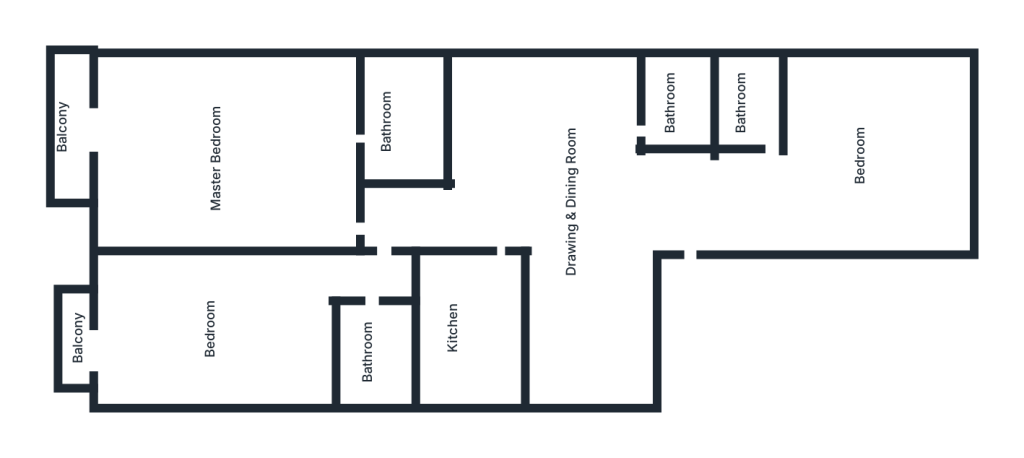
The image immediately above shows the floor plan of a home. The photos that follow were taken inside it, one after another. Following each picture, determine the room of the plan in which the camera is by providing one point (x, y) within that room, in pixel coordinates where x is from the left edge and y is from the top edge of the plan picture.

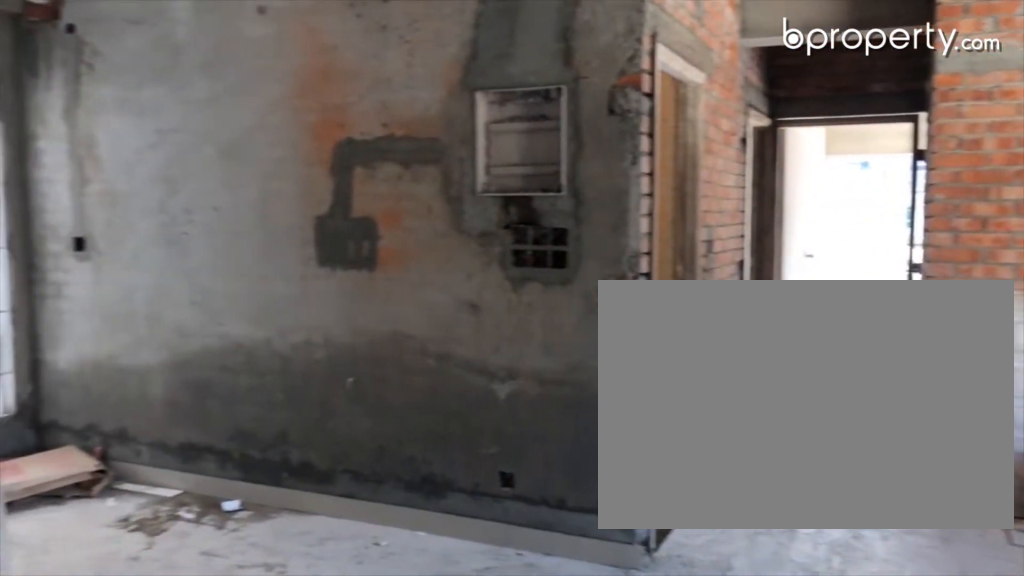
(538, 186)
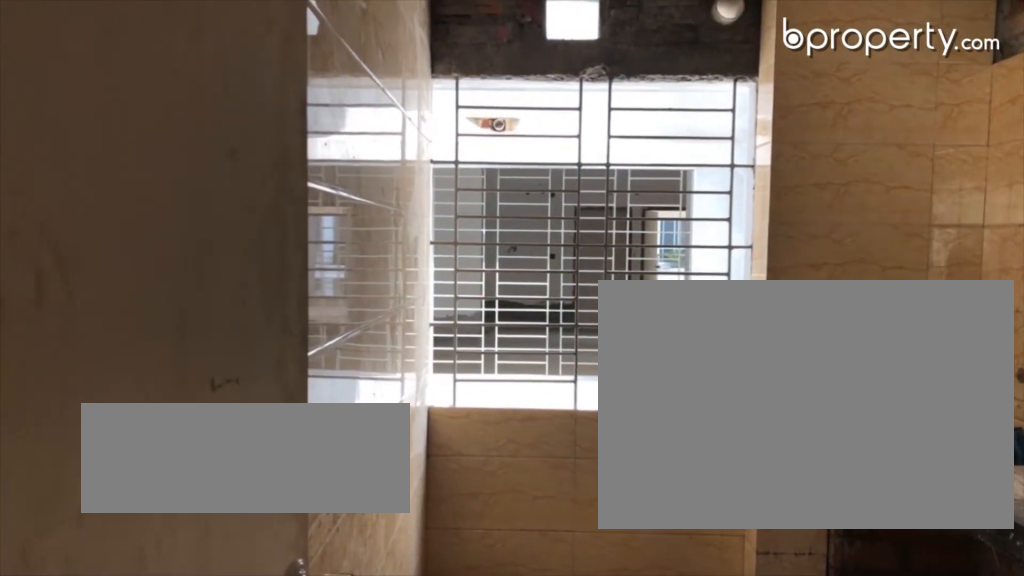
(466, 342)
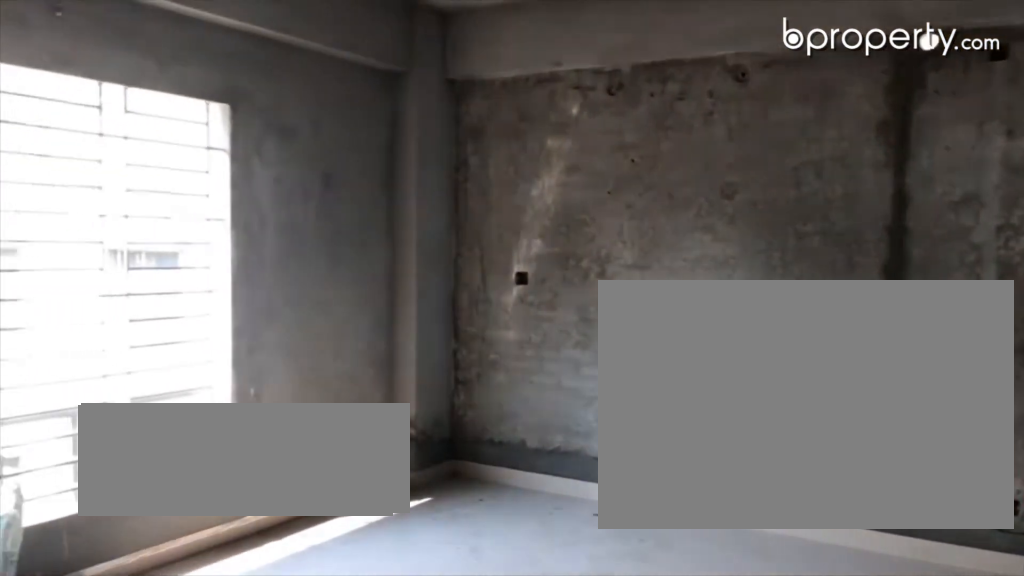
(850, 174)
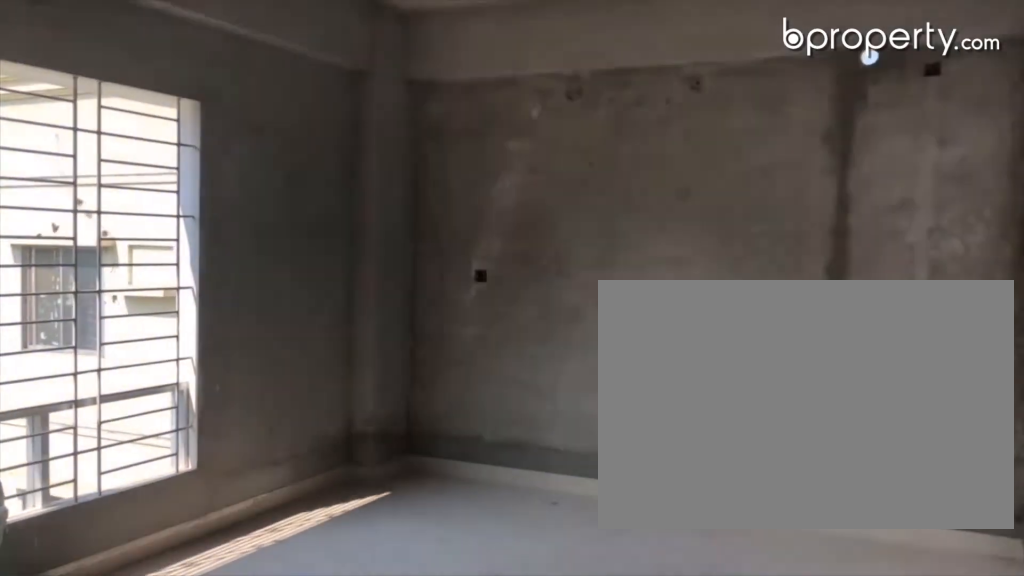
(850, 174)
